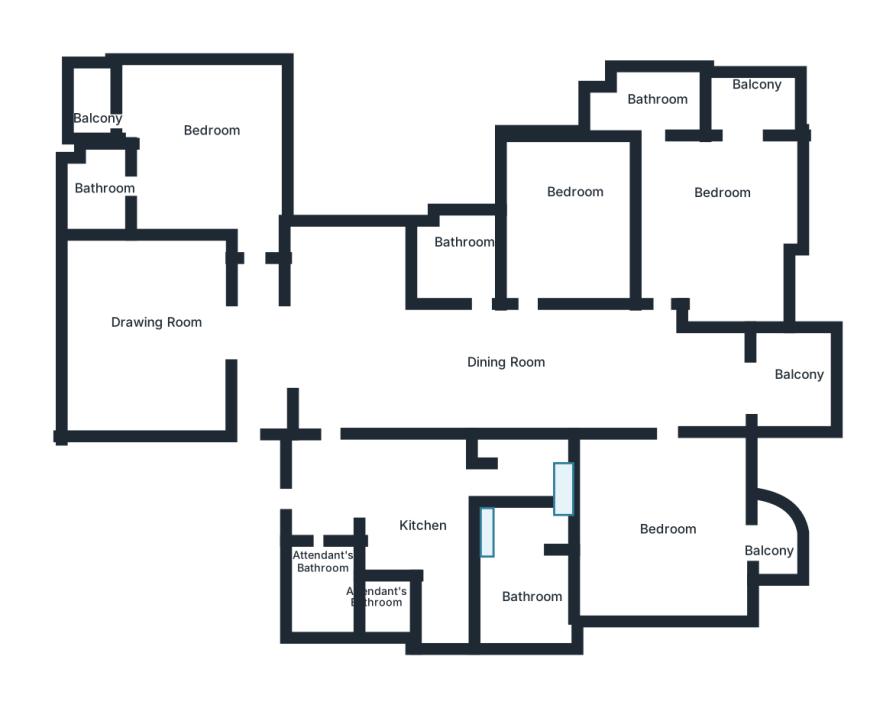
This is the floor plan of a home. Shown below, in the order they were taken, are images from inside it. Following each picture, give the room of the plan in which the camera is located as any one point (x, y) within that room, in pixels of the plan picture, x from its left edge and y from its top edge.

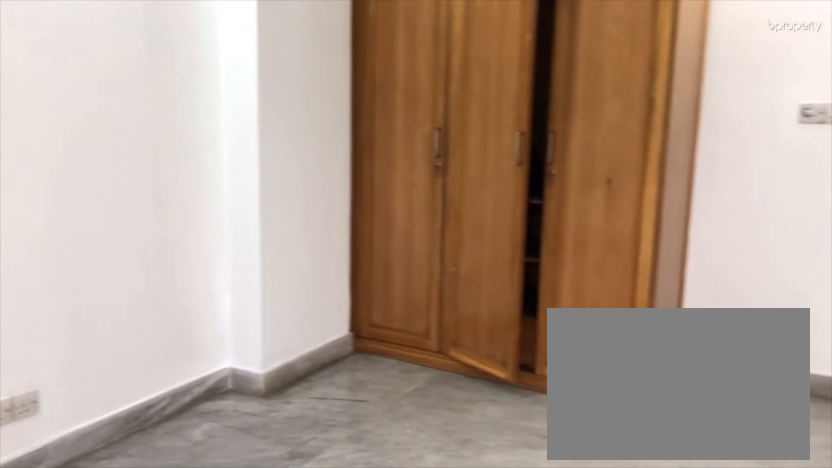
(576, 217)
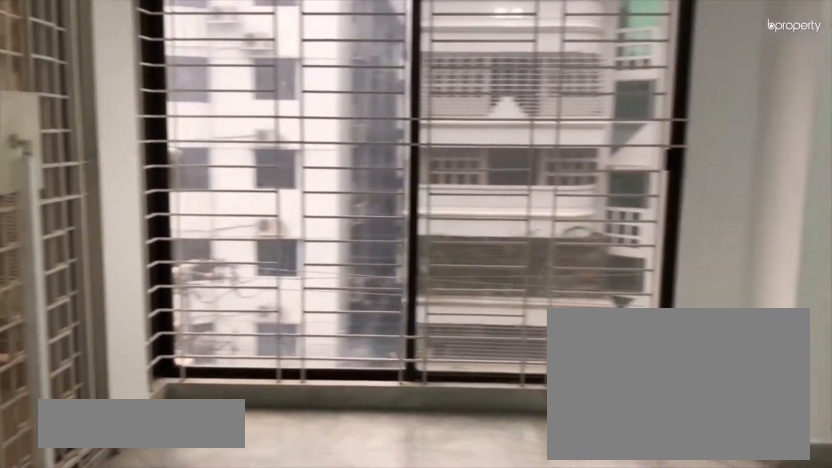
(731, 189)
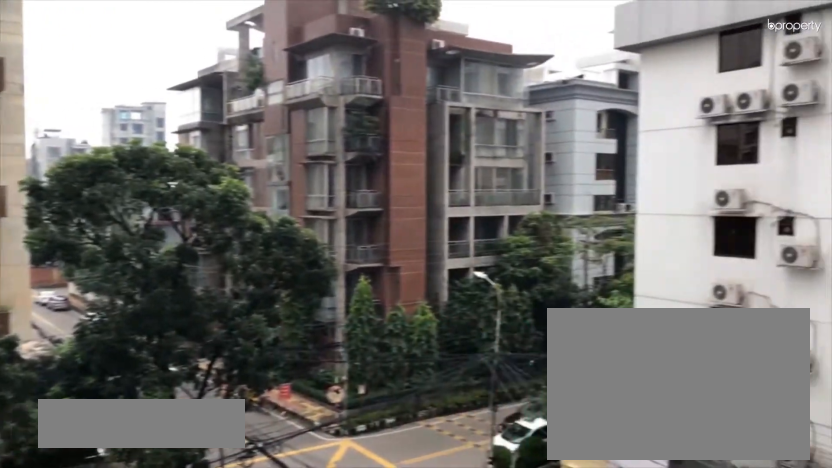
(757, 90)
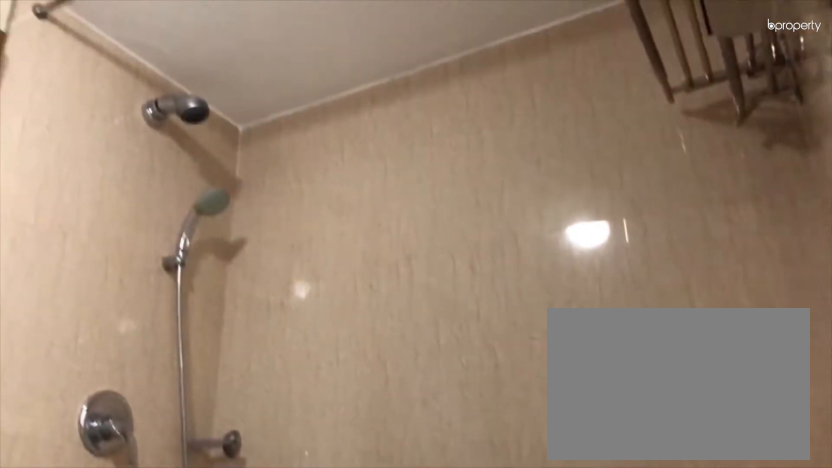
(648, 105)
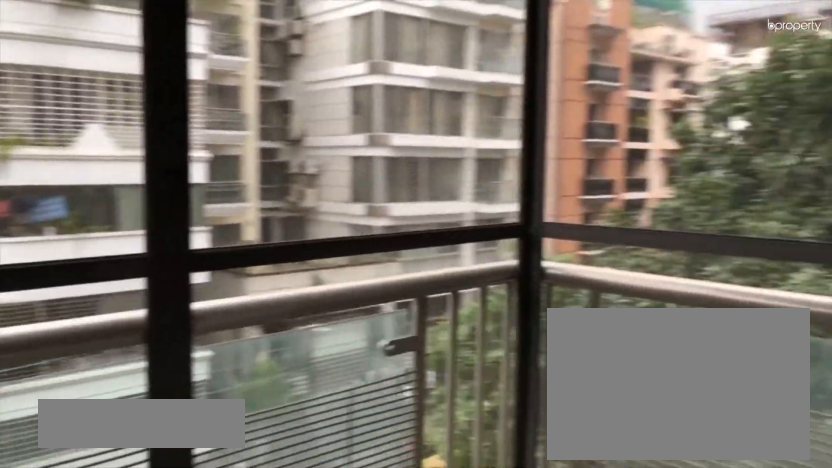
(793, 378)
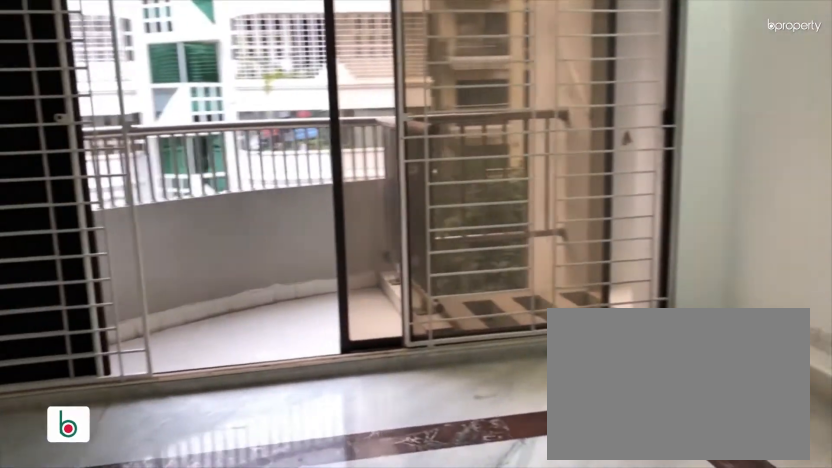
(675, 528)
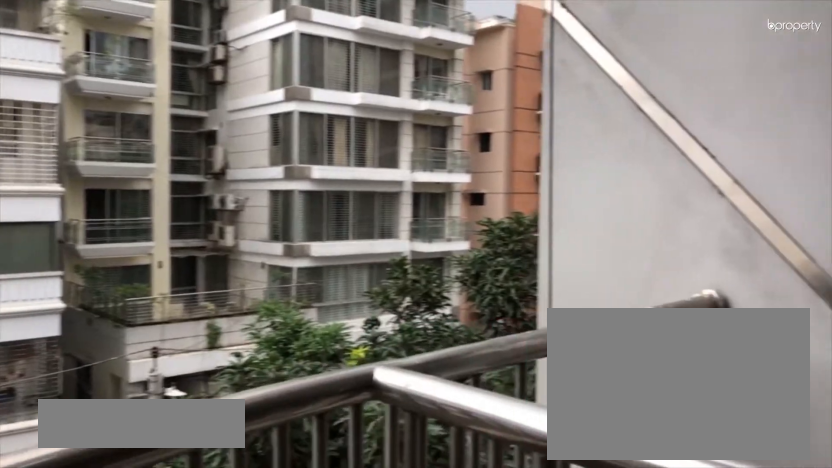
(772, 537)
